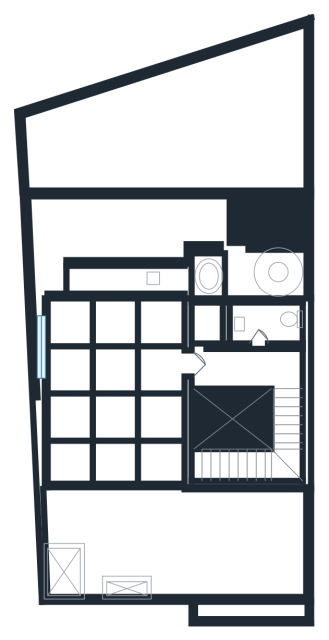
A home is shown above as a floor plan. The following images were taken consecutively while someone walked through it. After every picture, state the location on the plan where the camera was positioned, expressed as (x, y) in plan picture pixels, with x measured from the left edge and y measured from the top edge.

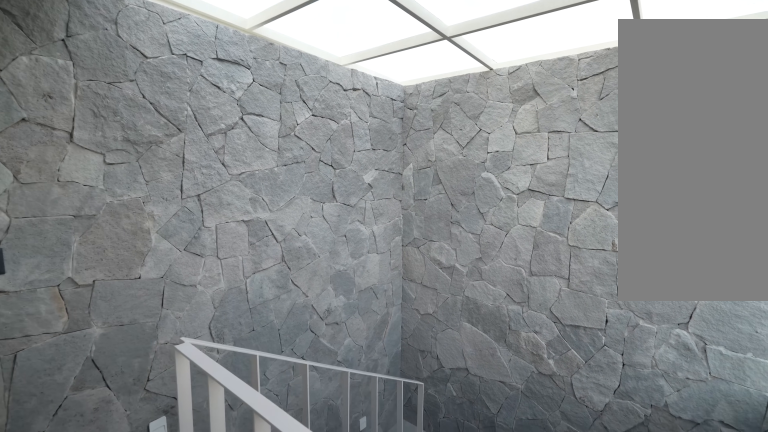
(209, 368)
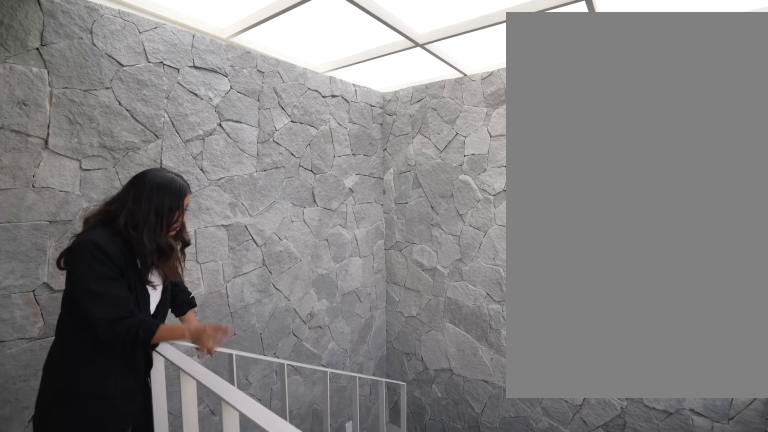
(233, 370)
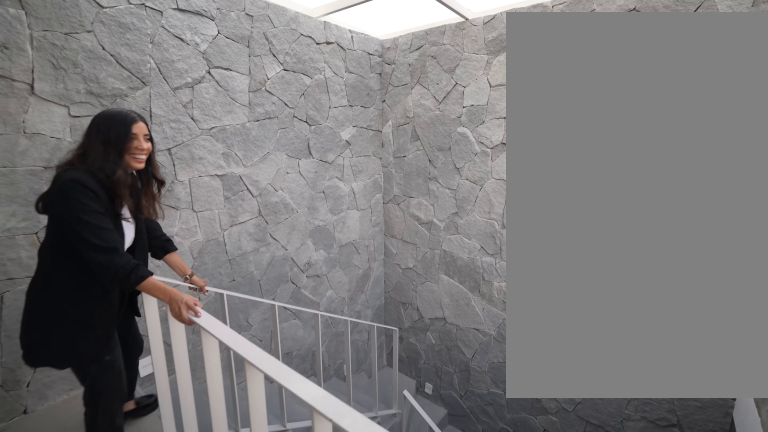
(233, 370)
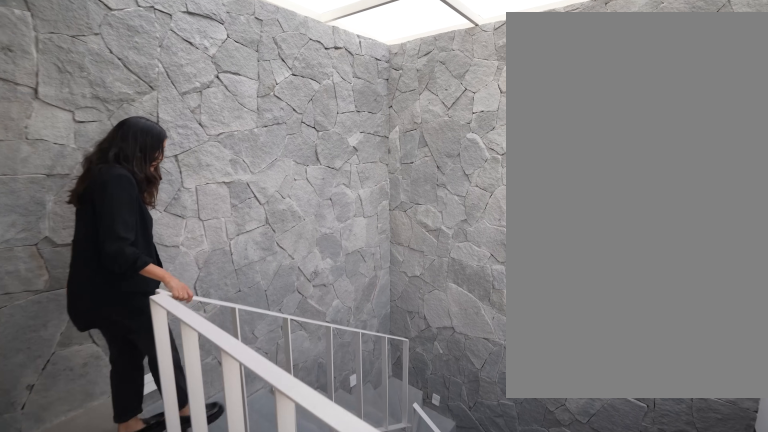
(233, 370)
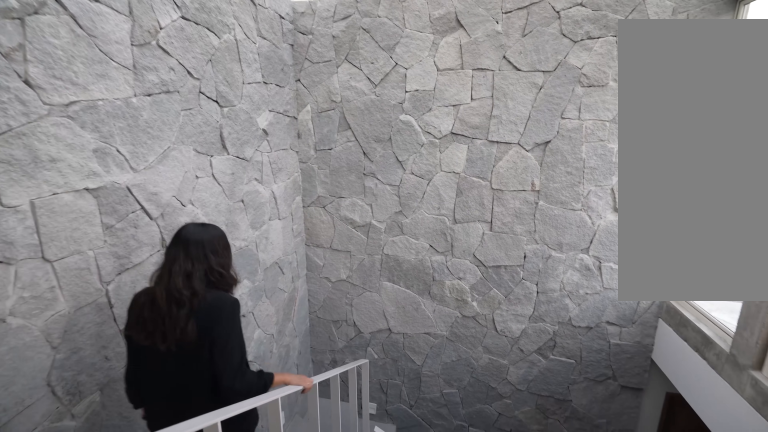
(246, 366)
